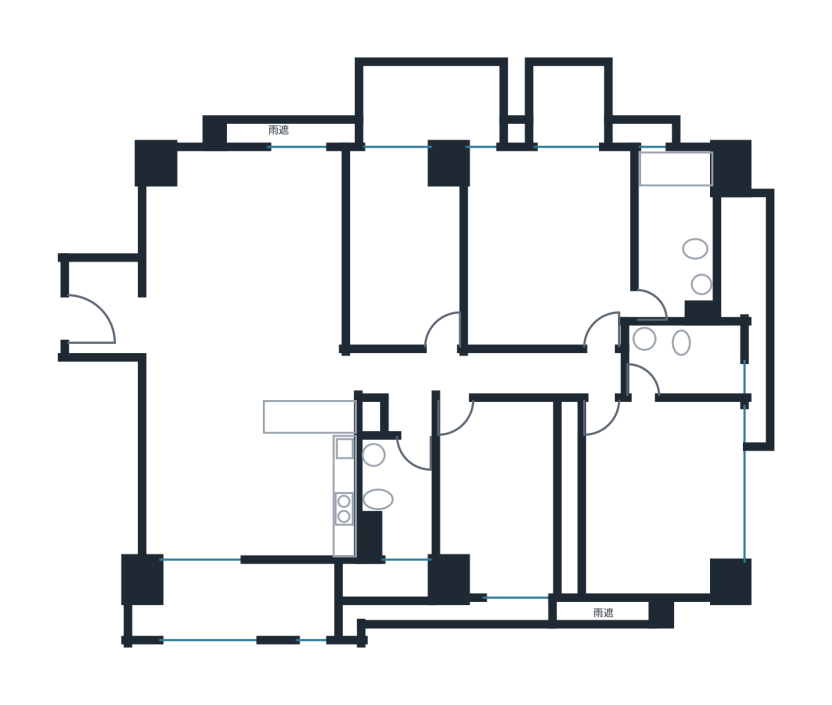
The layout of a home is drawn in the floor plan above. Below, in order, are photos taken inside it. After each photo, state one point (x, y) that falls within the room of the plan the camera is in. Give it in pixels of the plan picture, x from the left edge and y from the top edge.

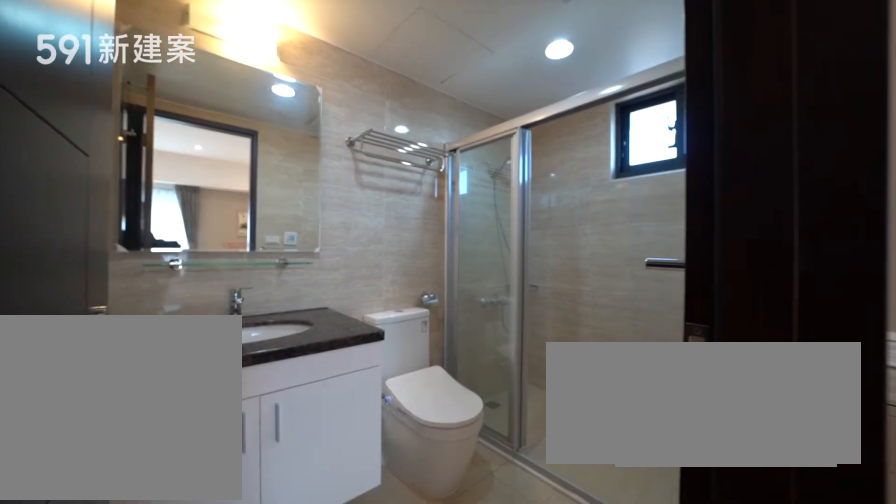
(691, 358)
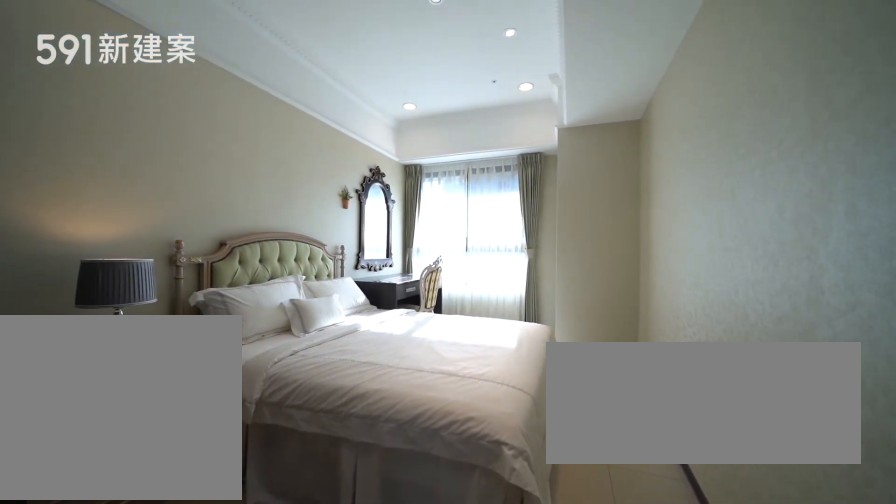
(498, 505)
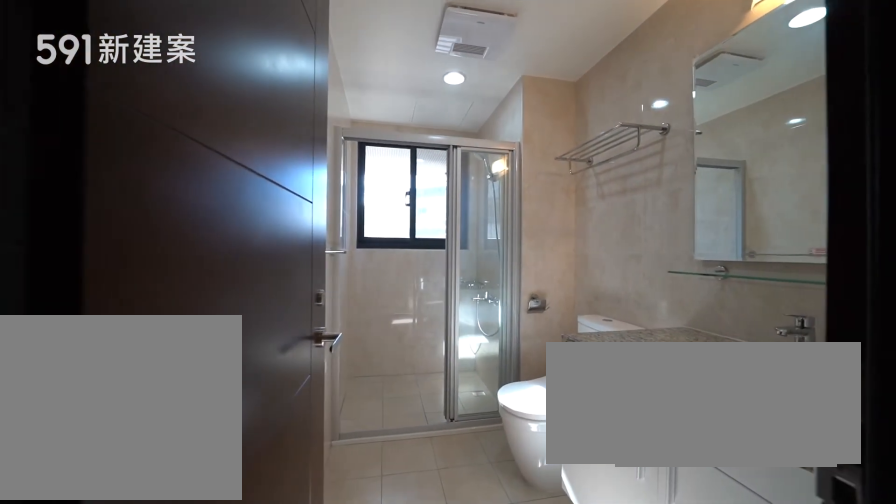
(395, 506)
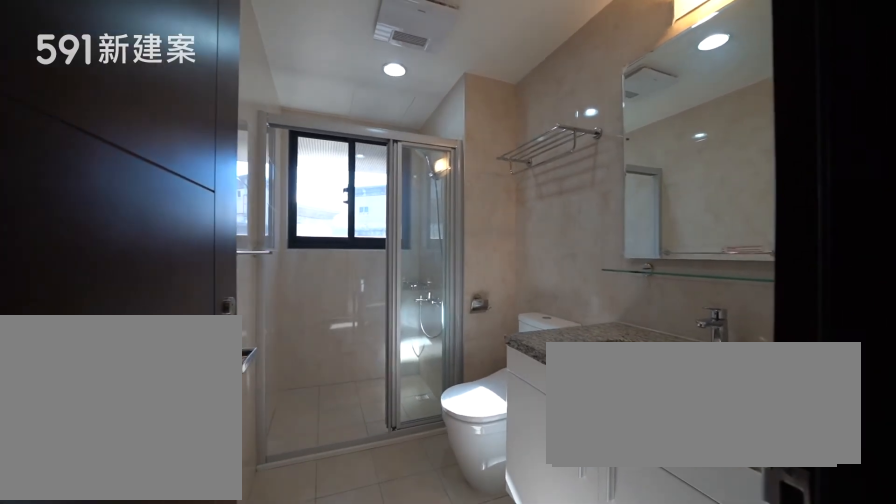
(395, 506)
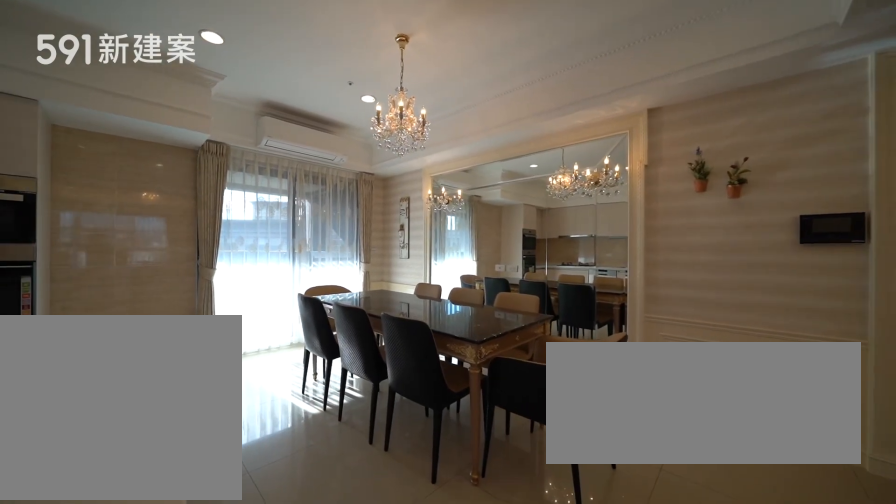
(200, 482)
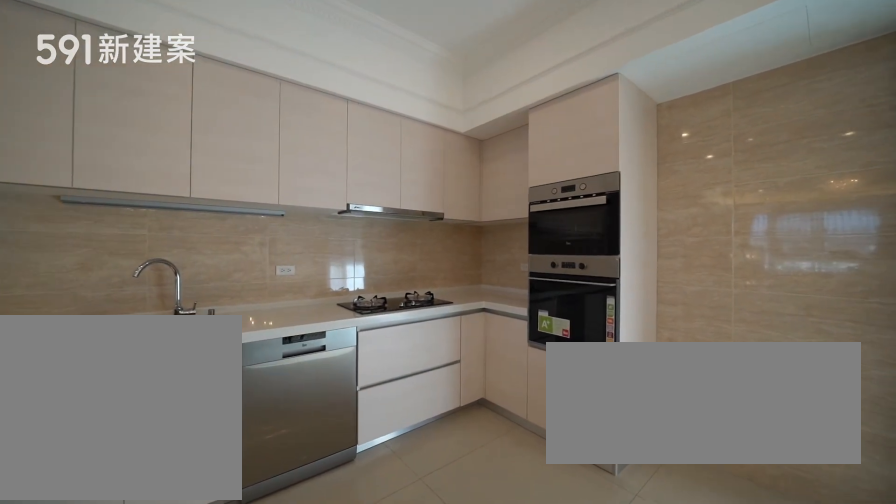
(303, 484)
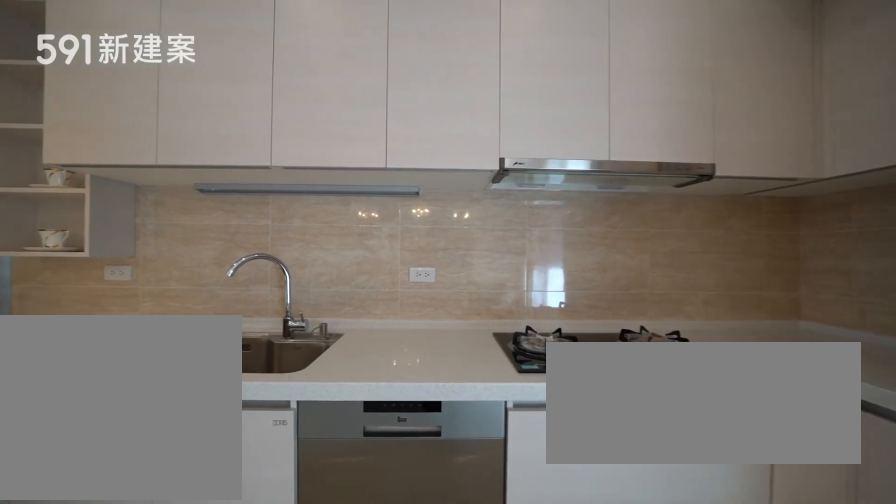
(303, 484)
